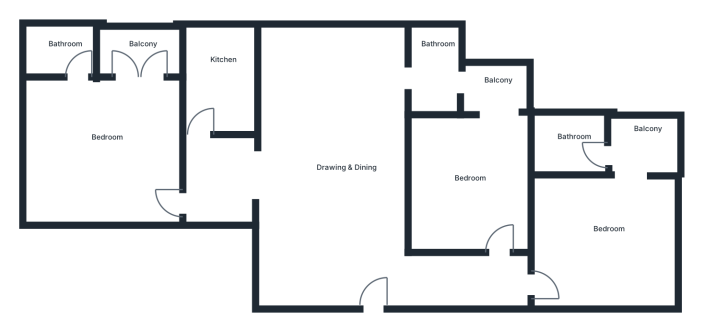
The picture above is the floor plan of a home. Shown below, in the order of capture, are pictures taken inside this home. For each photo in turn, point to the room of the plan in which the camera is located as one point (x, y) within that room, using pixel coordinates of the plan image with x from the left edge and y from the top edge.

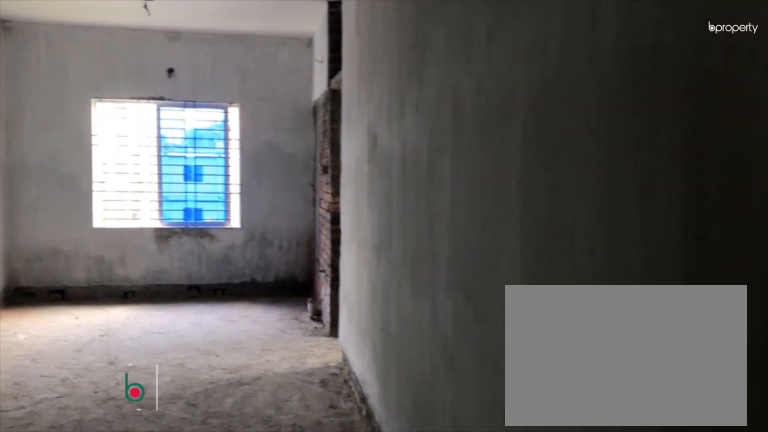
(356, 266)
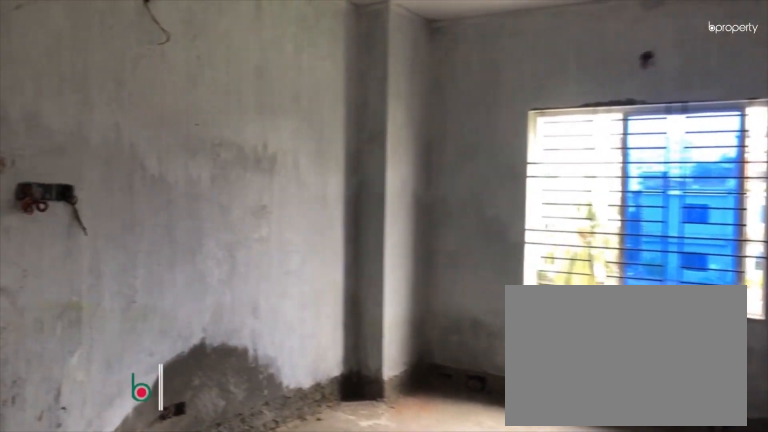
(332, 171)
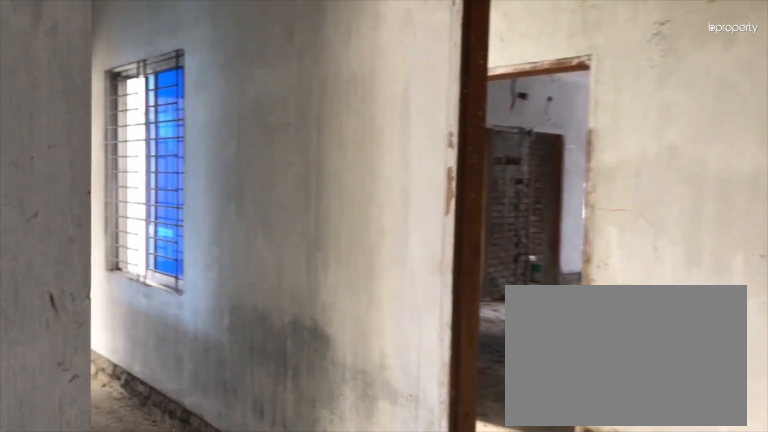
(332, 171)
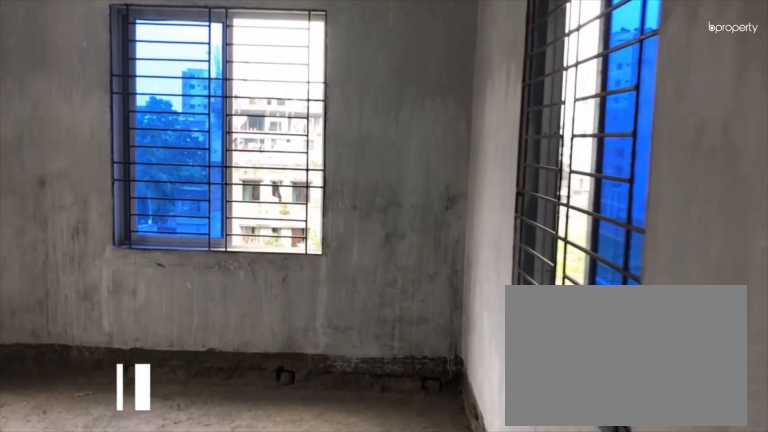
(564, 260)
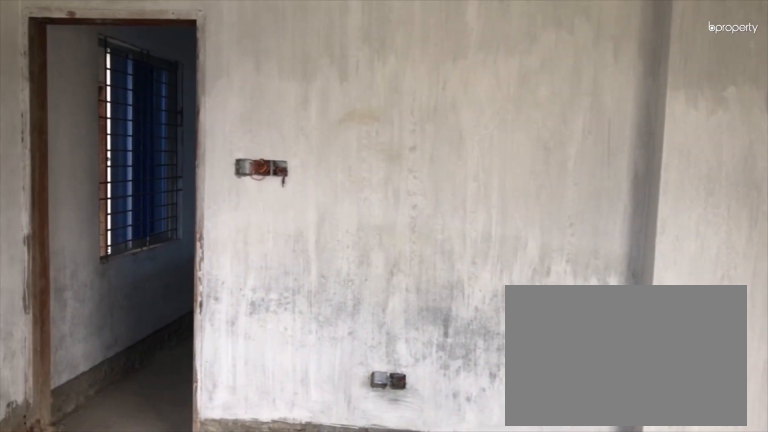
(615, 230)
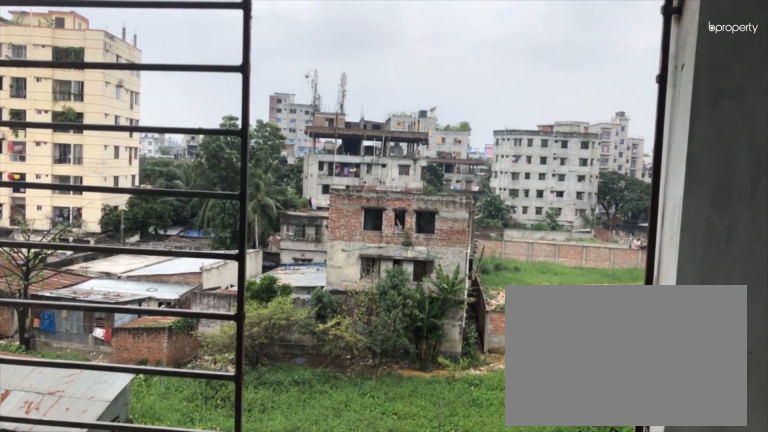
(645, 137)
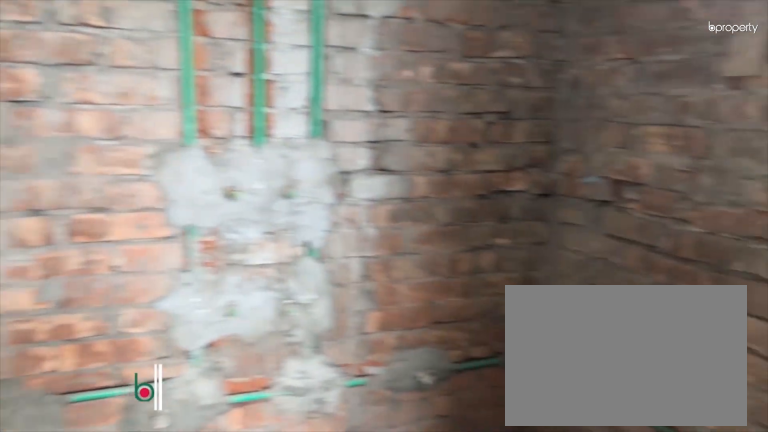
(577, 137)
